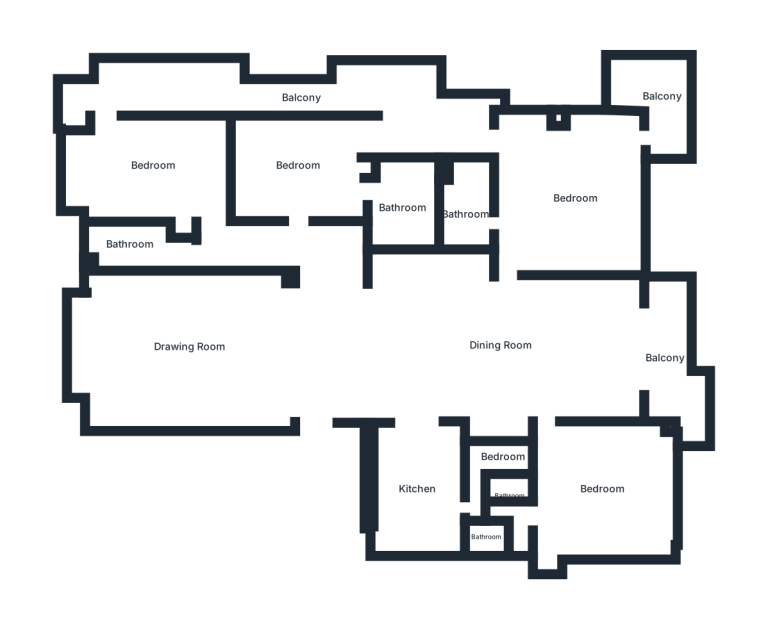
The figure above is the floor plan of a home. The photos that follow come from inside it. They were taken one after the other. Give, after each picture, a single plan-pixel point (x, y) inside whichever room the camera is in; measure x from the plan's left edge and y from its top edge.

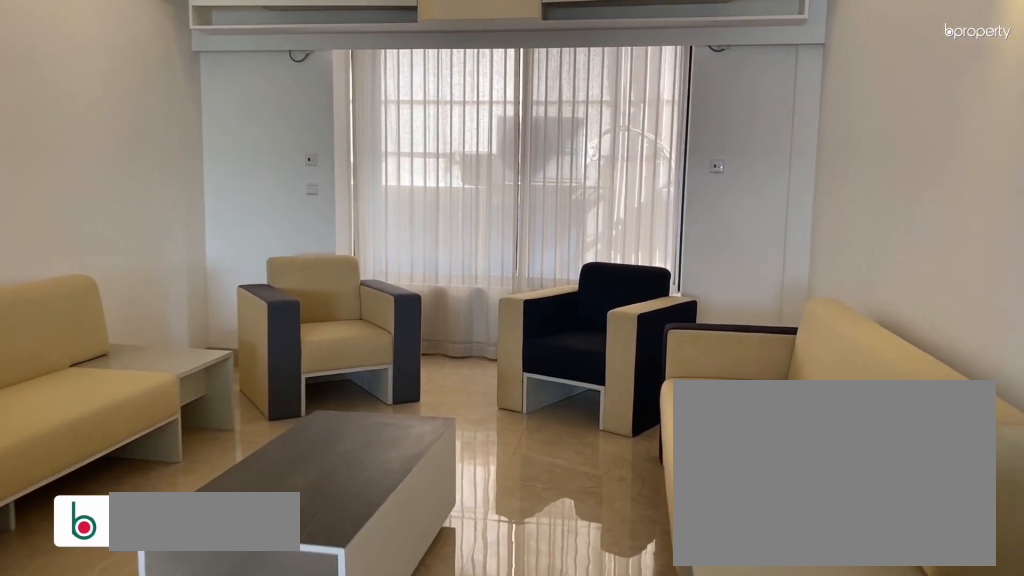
(192, 353)
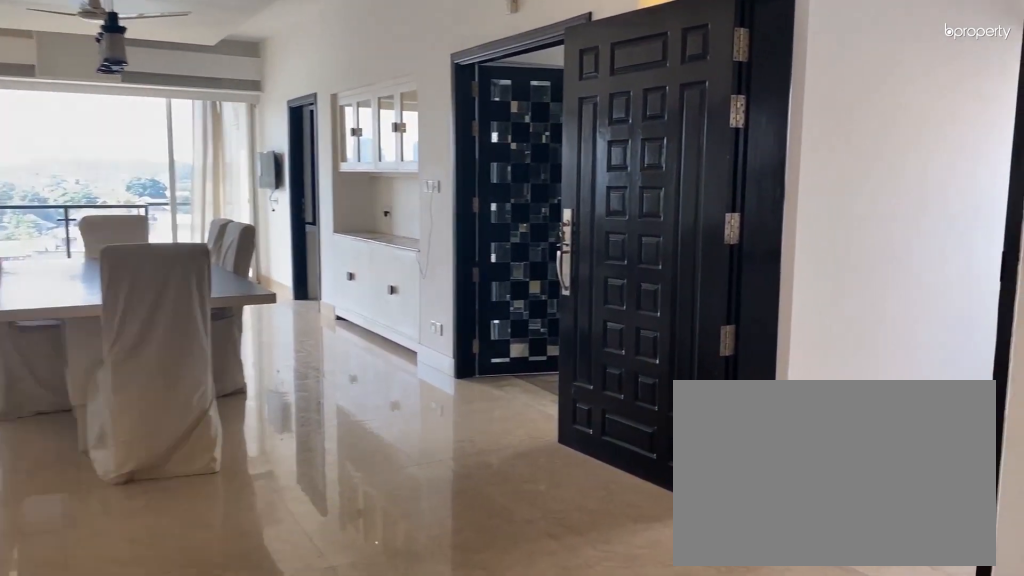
(192, 353)
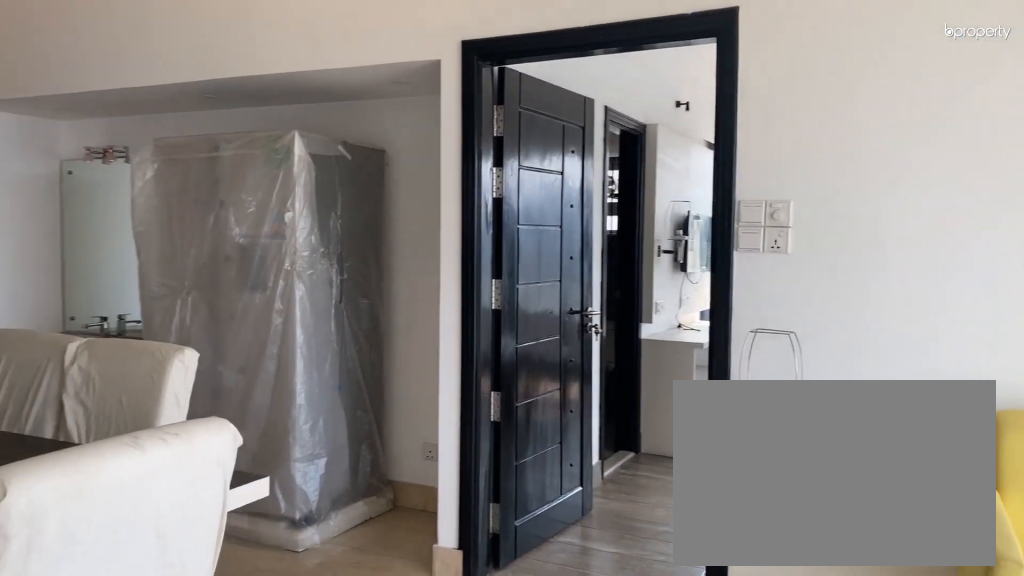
(497, 345)
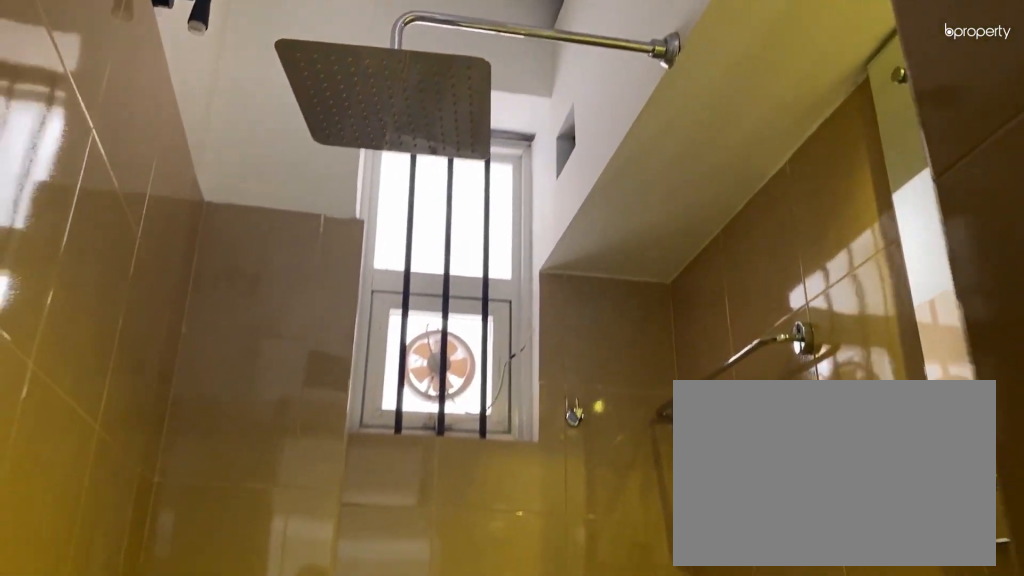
(128, 241)
